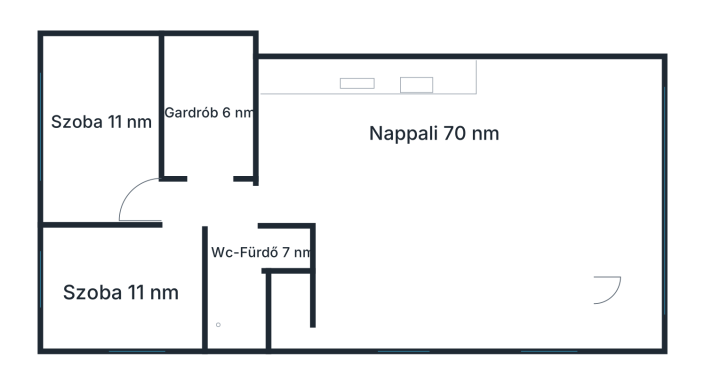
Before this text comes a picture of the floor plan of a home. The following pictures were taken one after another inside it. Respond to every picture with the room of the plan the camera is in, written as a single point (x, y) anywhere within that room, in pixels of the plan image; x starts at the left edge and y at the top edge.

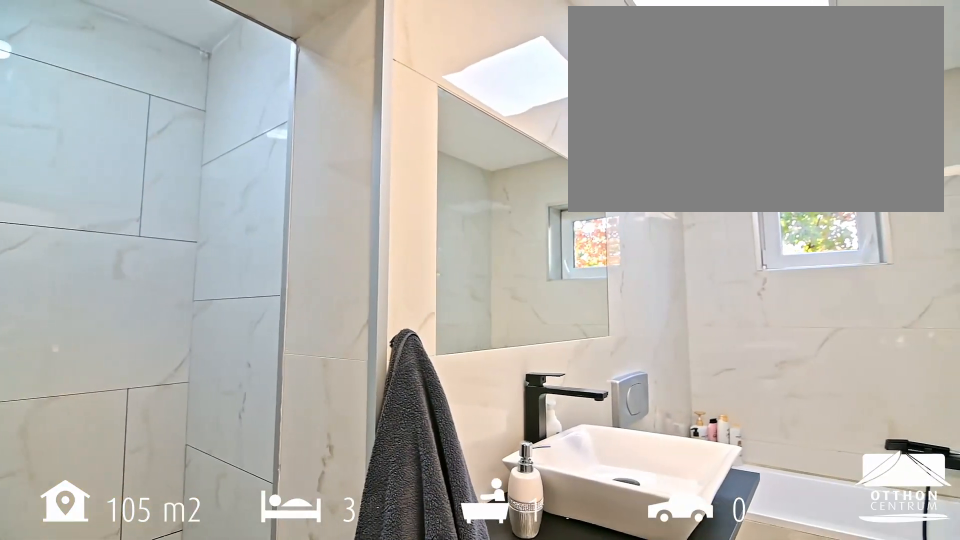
(235, 278)
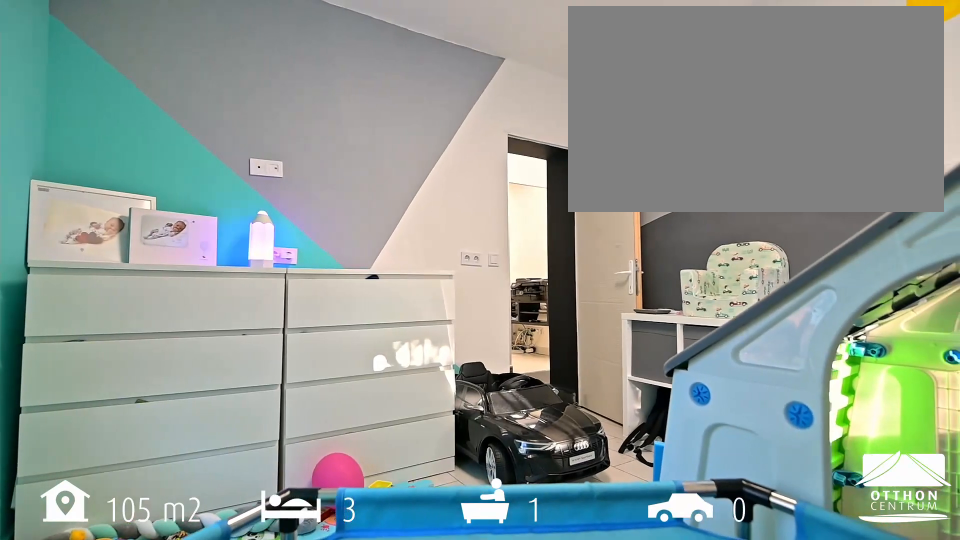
(121, 294)
